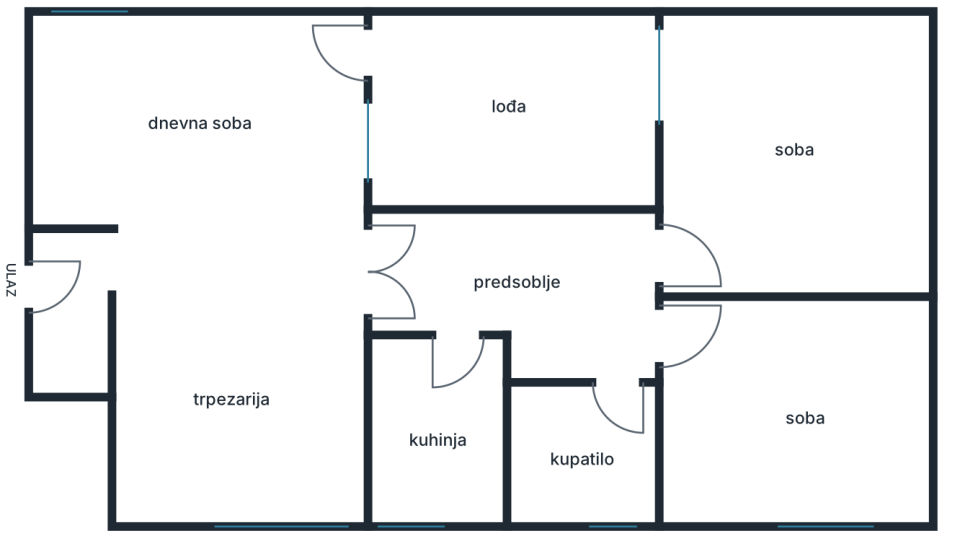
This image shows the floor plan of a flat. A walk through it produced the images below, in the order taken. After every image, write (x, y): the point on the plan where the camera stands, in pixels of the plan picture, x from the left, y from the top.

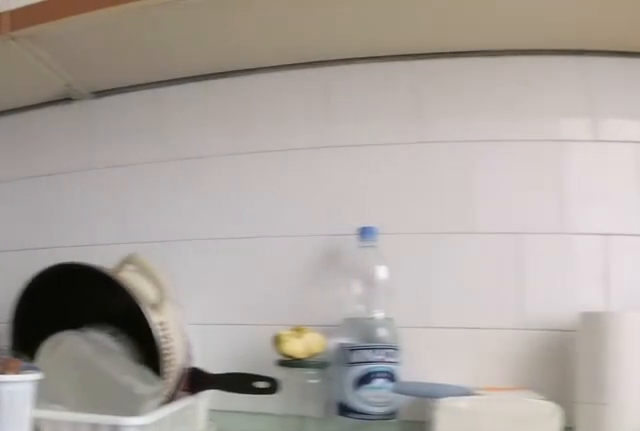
(421, 505)
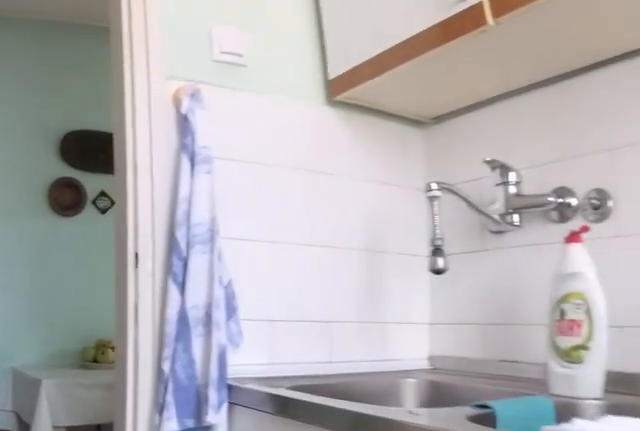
(439, 486)
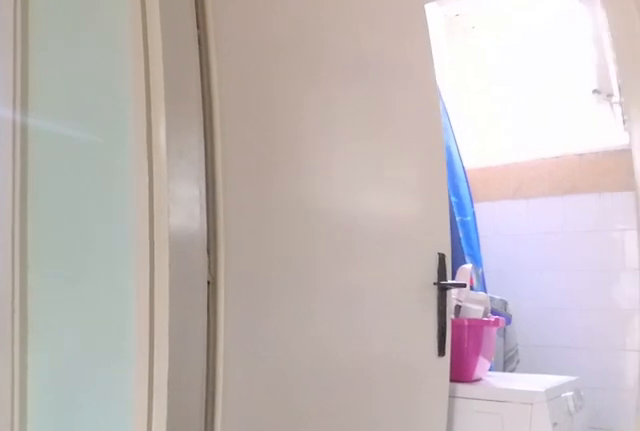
(551, 330)
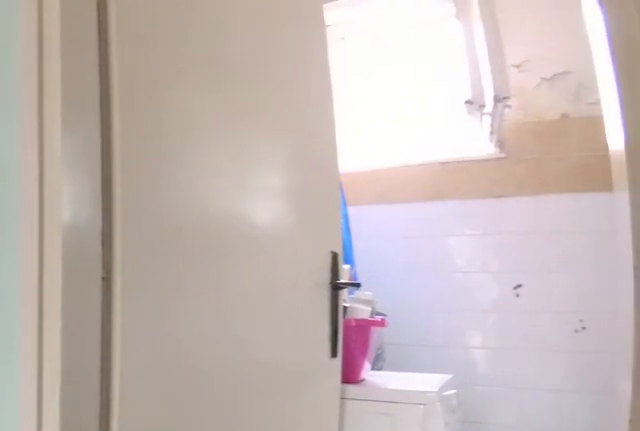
(563, 330)
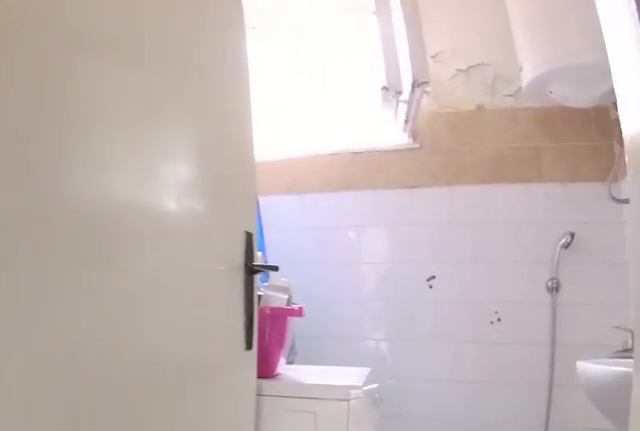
(576, 330)
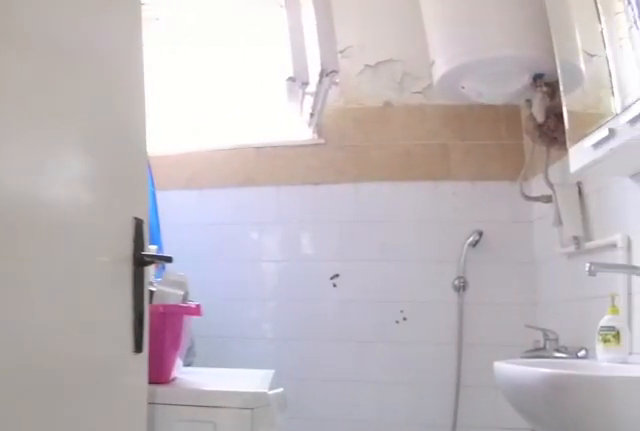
(589, 331)
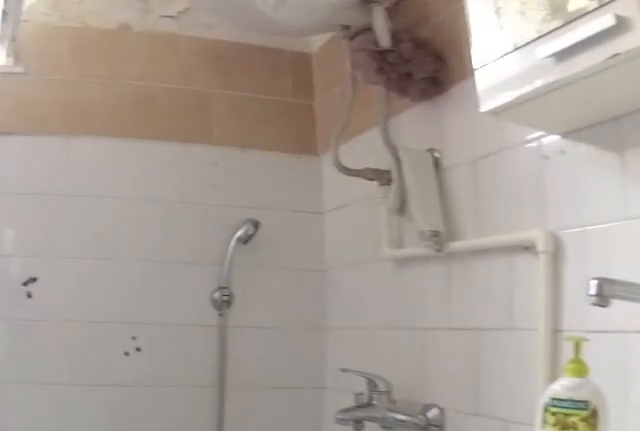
(609, 418)
